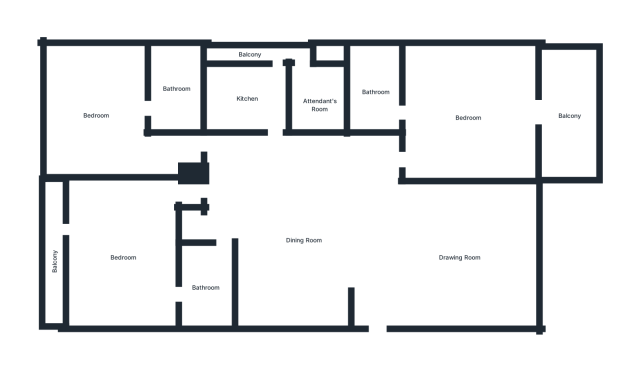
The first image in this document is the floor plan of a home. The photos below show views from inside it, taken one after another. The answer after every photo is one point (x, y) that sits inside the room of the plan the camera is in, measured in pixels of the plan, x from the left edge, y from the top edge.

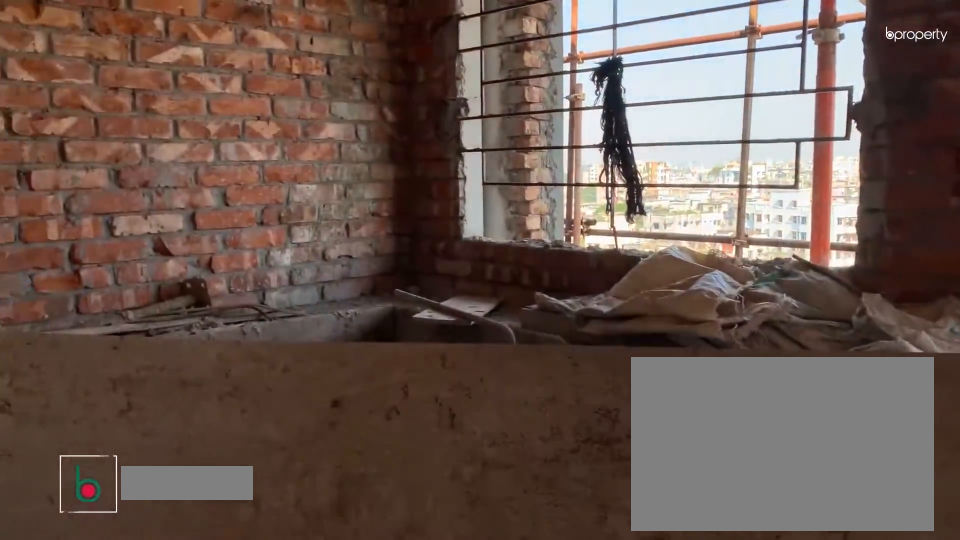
(252, 98)
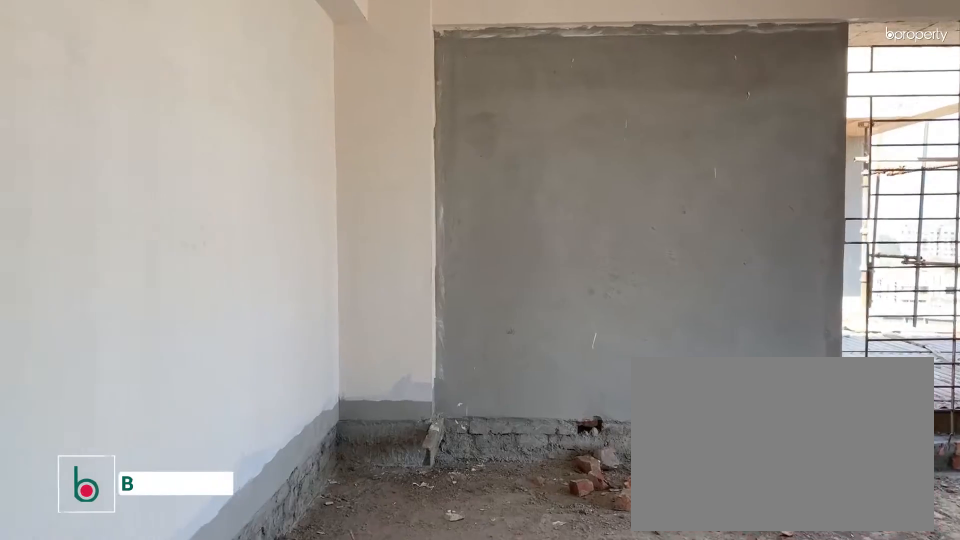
(95, 117)
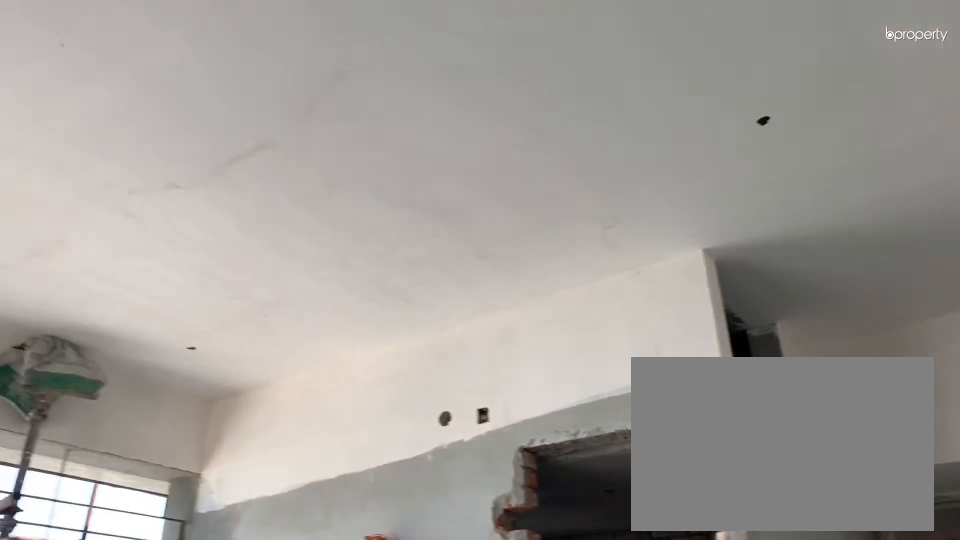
(95, 117)
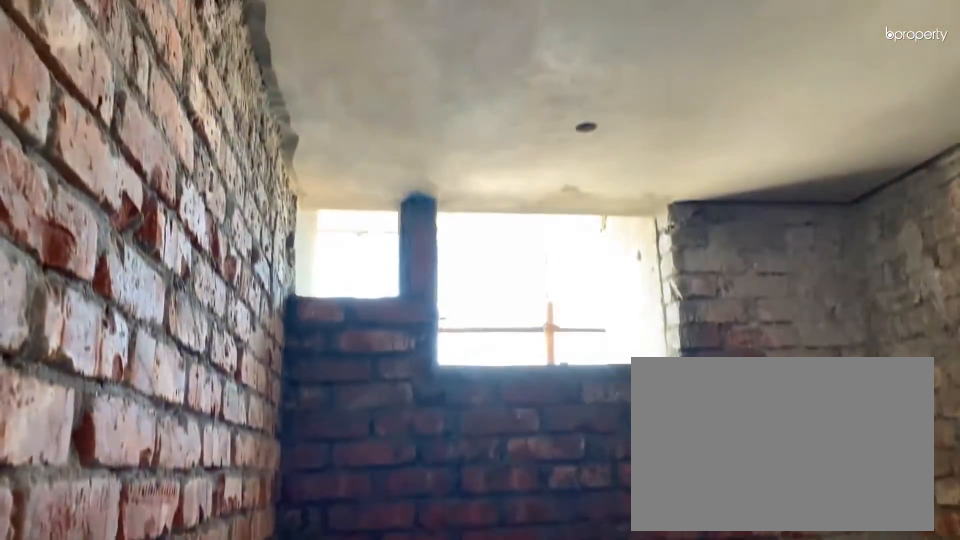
(176, 93)
